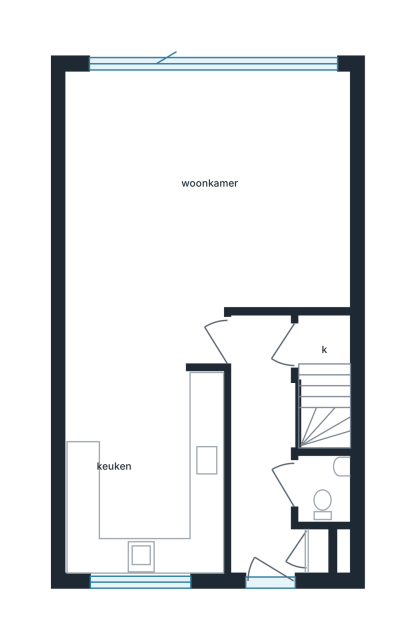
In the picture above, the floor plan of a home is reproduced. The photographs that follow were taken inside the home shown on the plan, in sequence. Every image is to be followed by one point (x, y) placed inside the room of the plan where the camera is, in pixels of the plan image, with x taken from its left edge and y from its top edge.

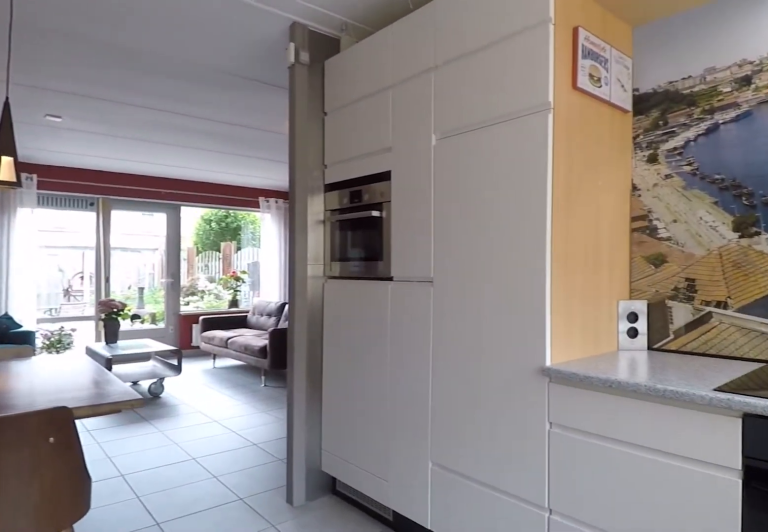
(143, 472)
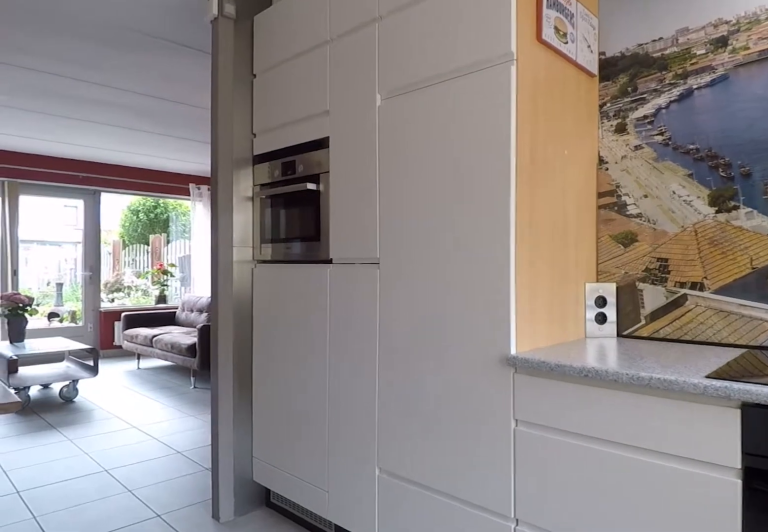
(143, 472)
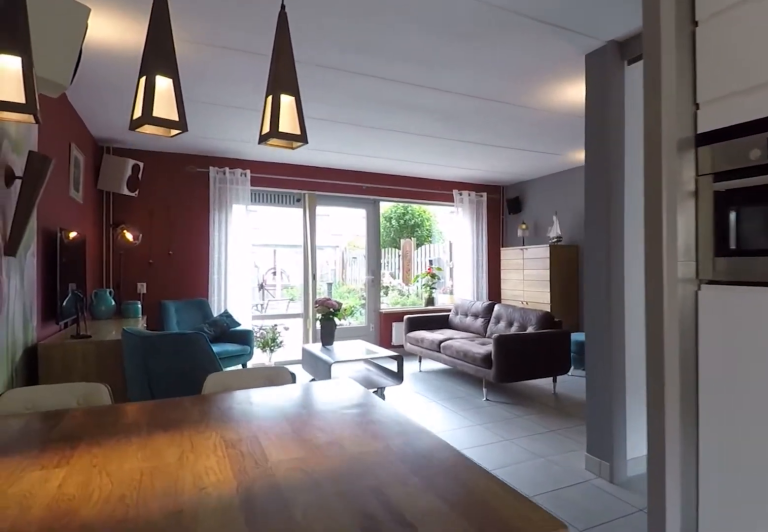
(143, 472)
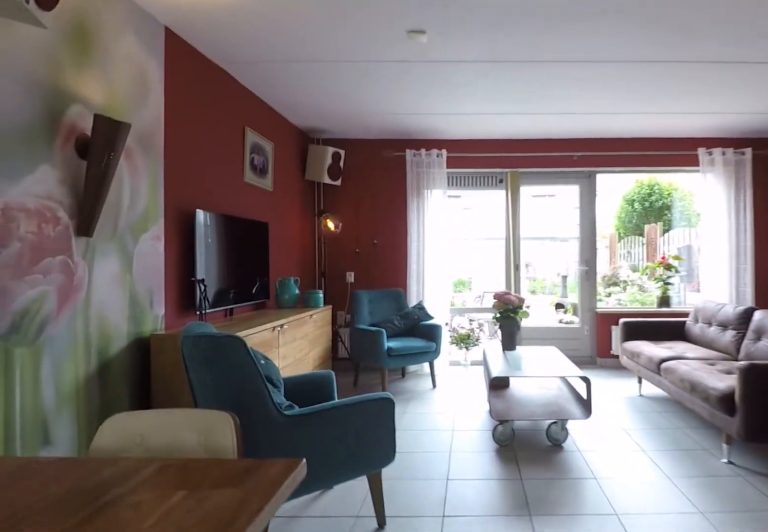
(261, 211)
